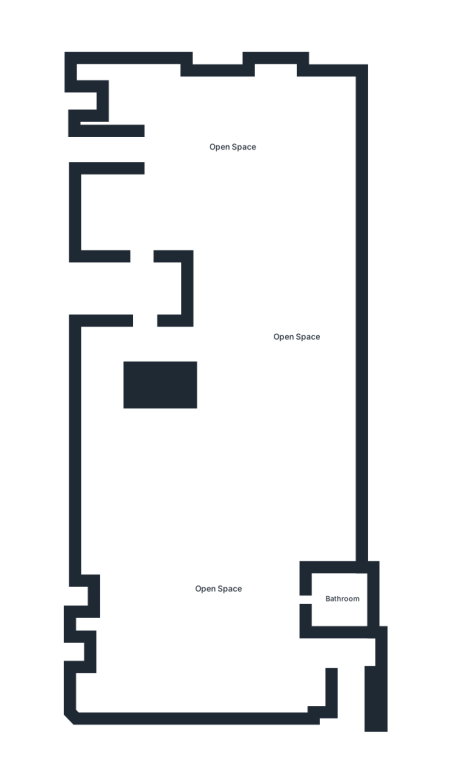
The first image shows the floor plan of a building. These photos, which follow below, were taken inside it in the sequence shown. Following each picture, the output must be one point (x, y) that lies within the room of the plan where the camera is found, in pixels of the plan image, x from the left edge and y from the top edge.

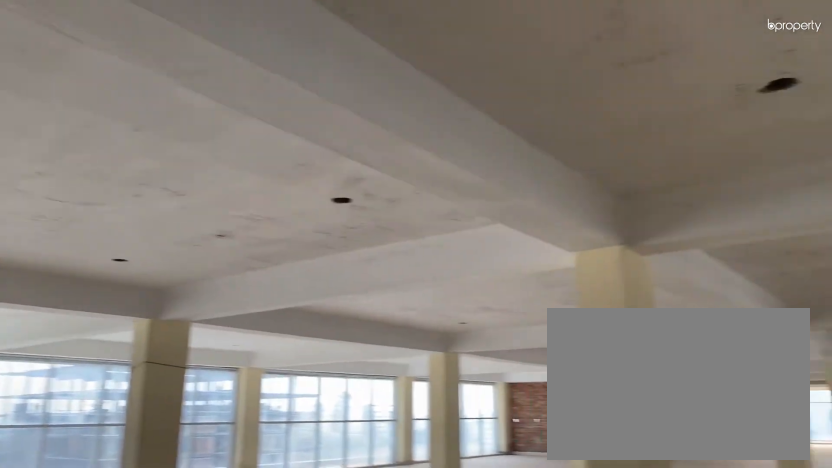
(294, 338)
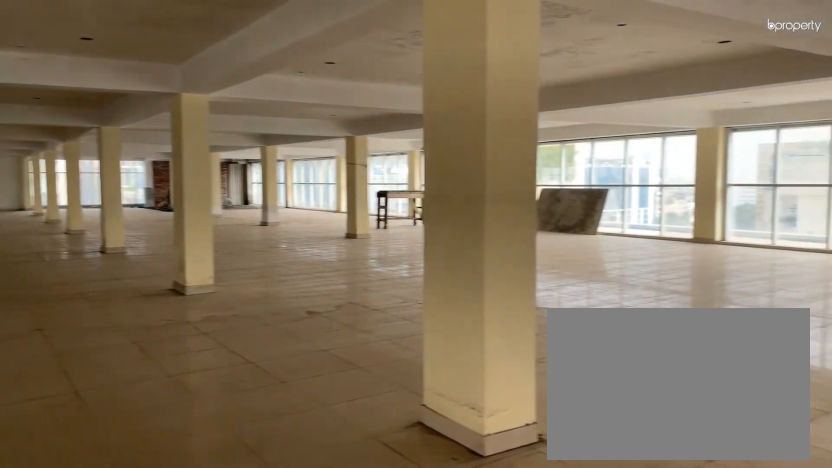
(295, 337)
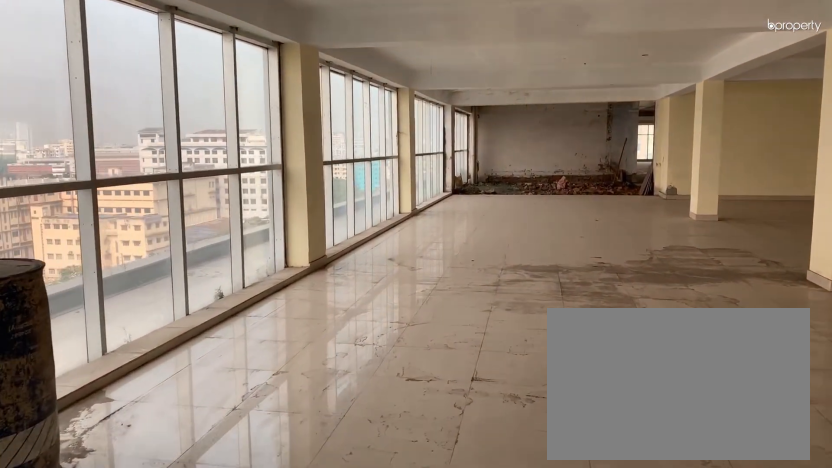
(217, 589)
